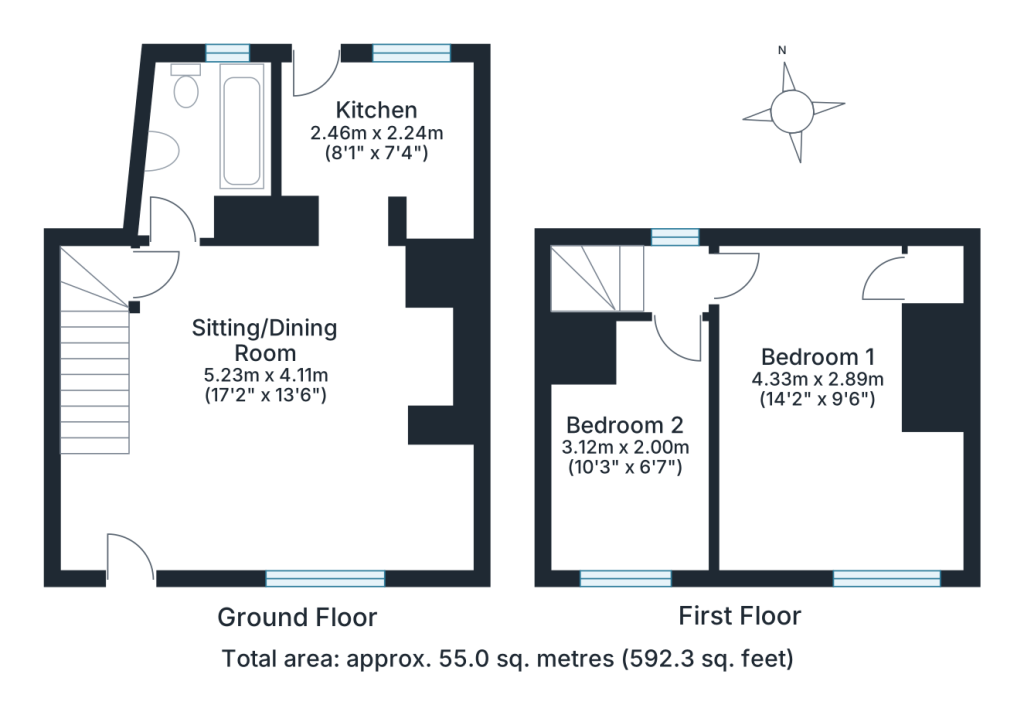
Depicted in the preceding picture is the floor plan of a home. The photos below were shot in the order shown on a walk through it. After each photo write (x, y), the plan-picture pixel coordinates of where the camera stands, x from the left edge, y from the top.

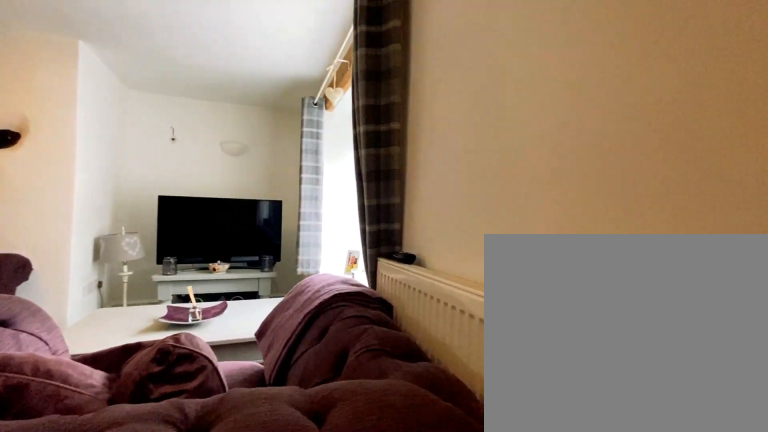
(168, 516)
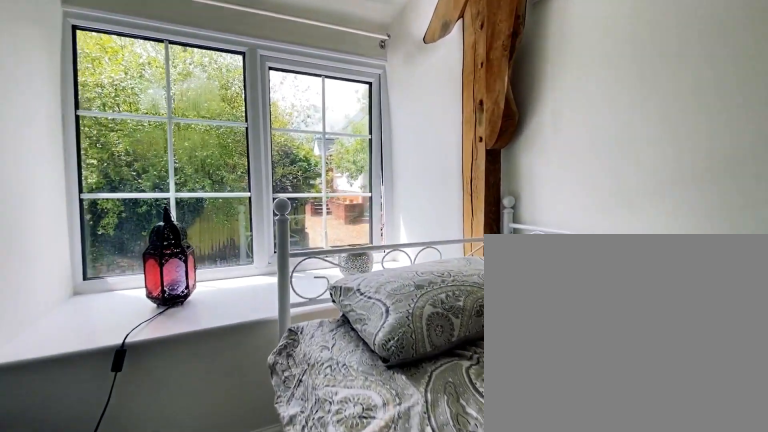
(626, 520)
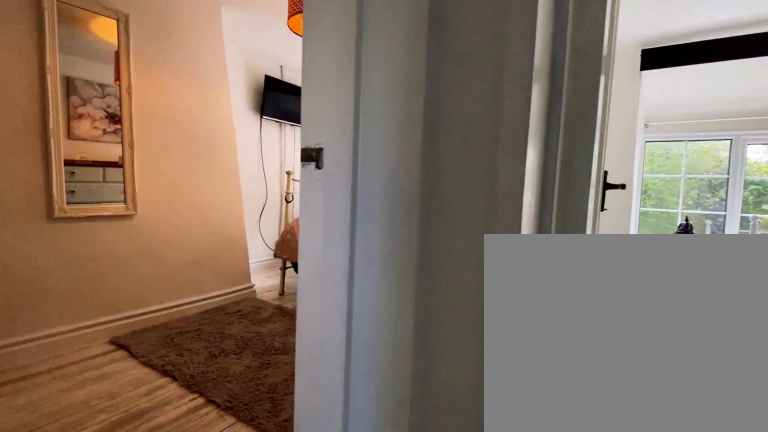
(700, 277)
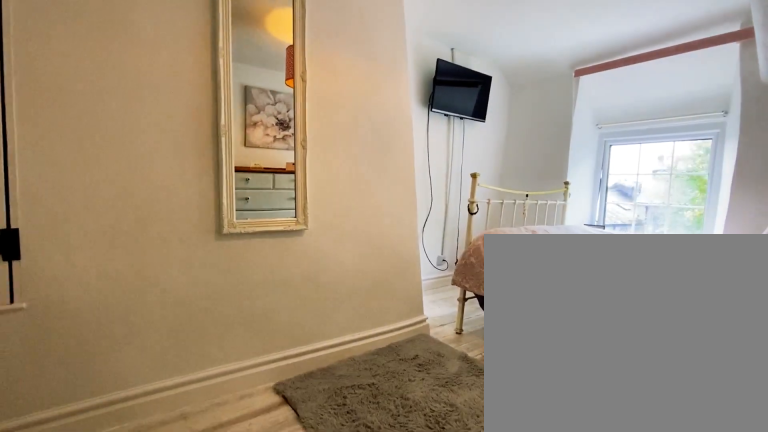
(773, 377)
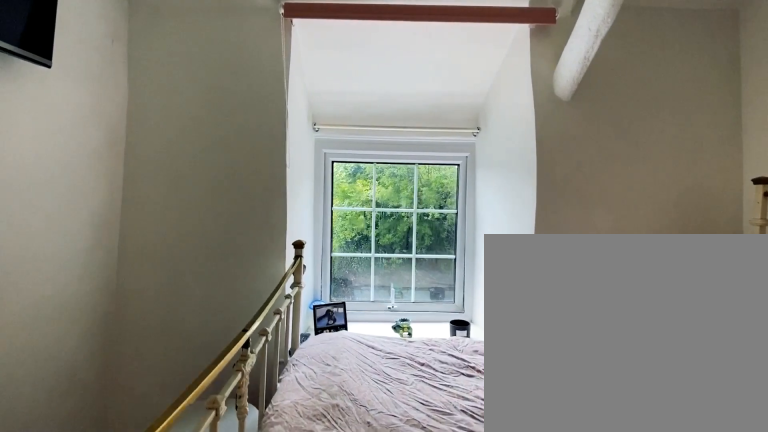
(820, 445)
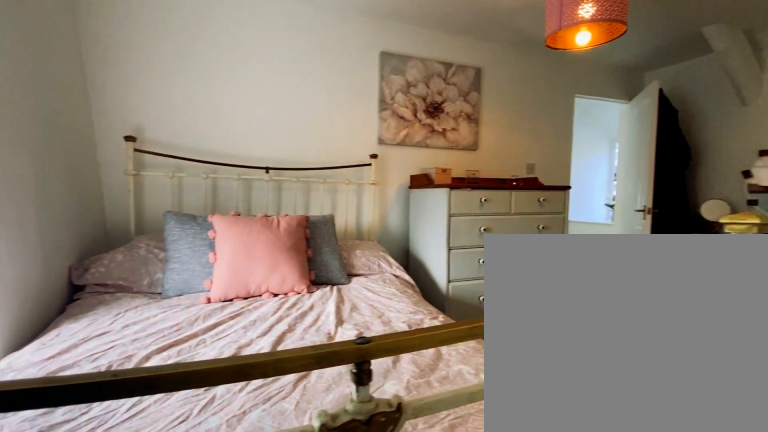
(820, 445)
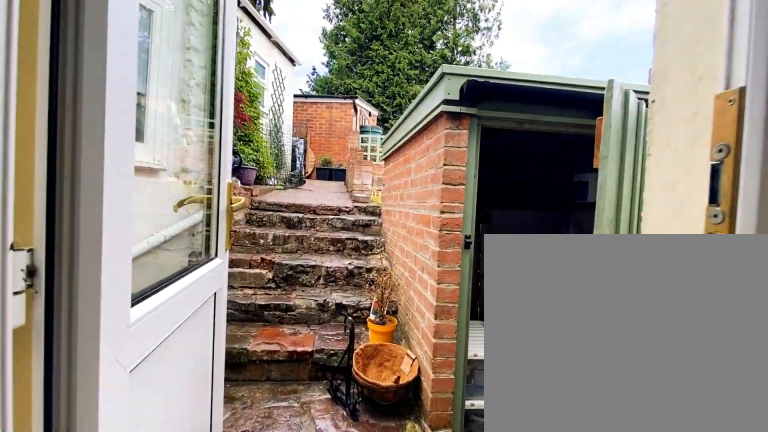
(319, 66)
